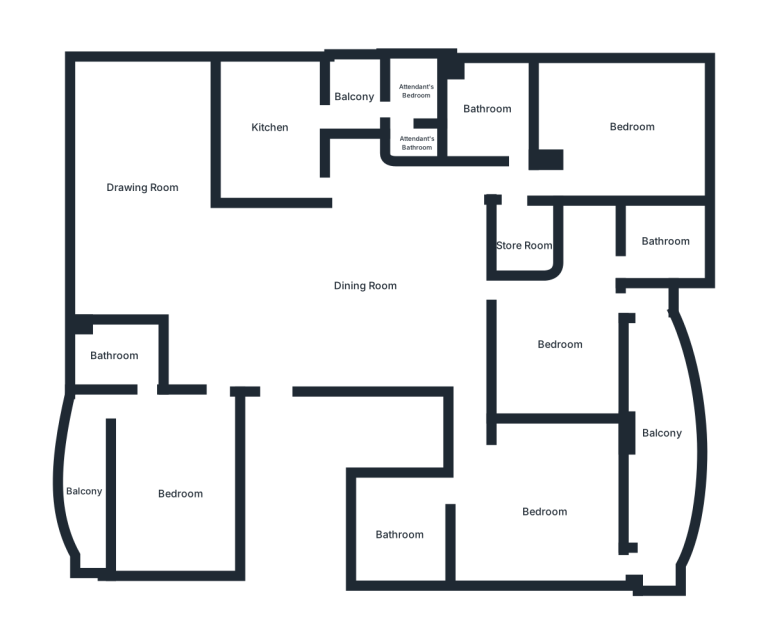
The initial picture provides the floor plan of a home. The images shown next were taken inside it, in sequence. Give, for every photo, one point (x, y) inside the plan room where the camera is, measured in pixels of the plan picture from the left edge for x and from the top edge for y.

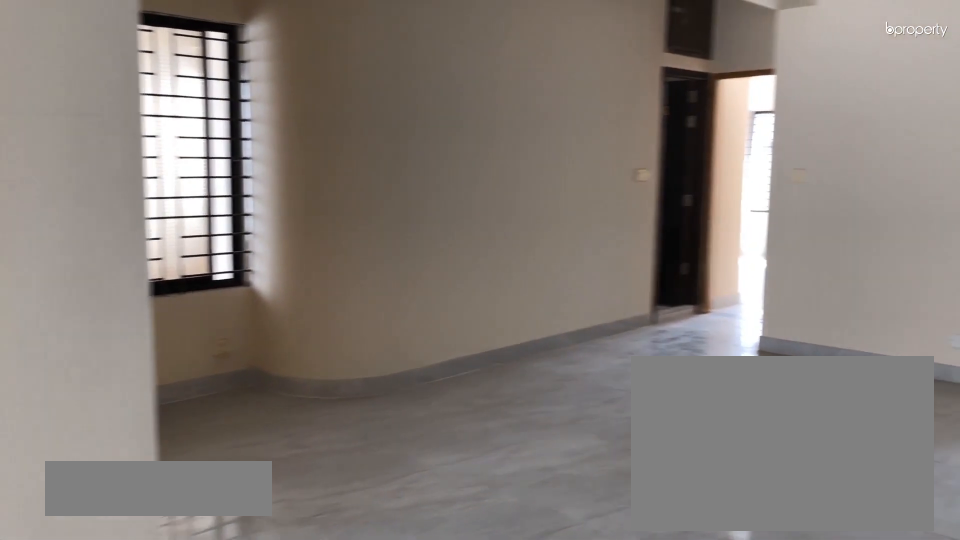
(366, 284)
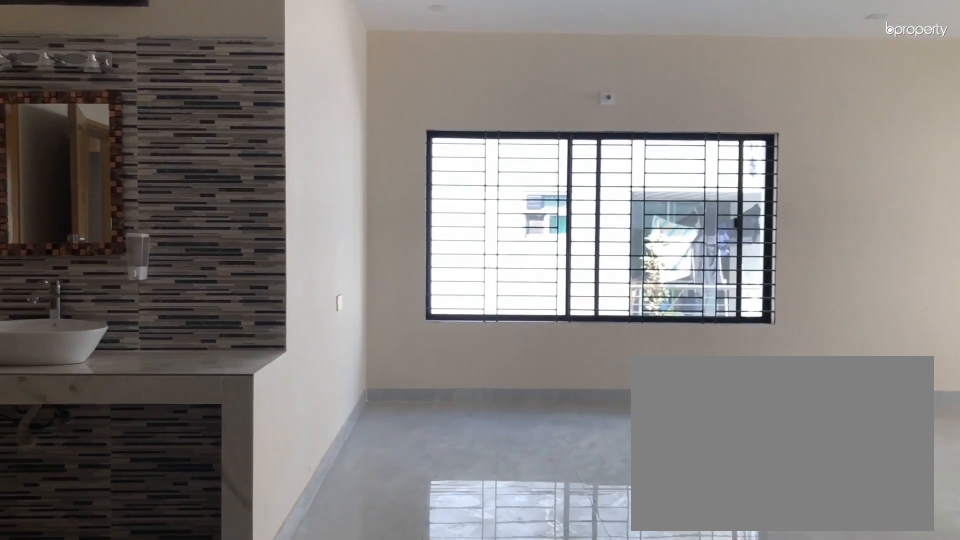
(310, 280)
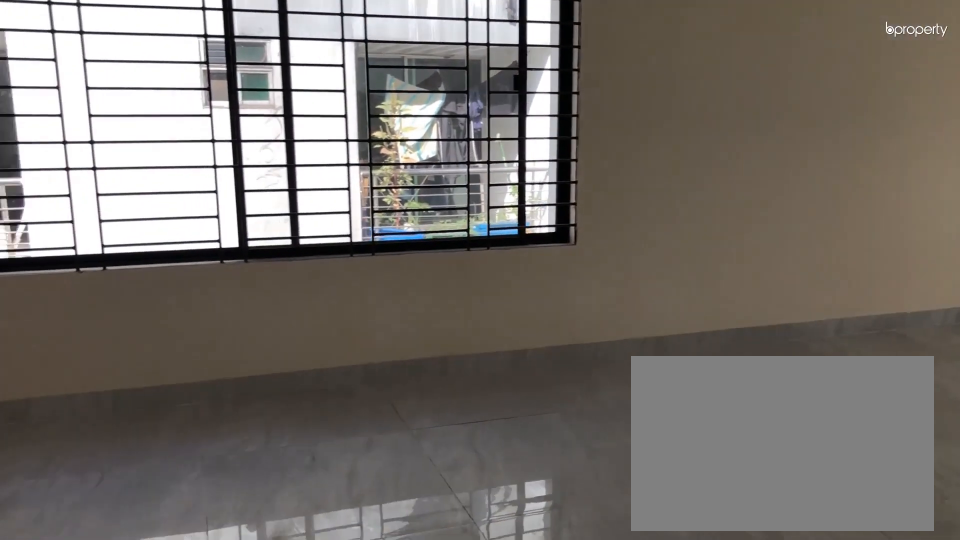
(139, 166)
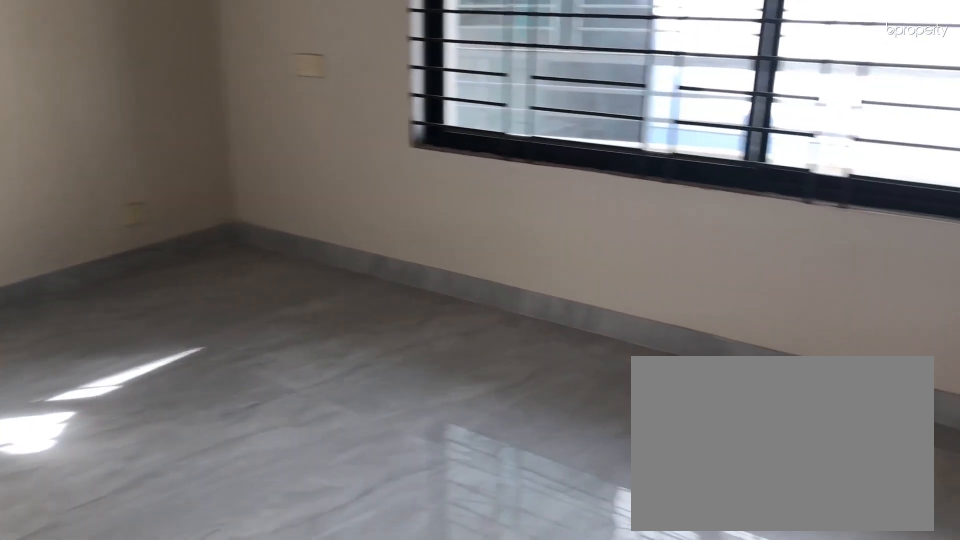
(174, 495)
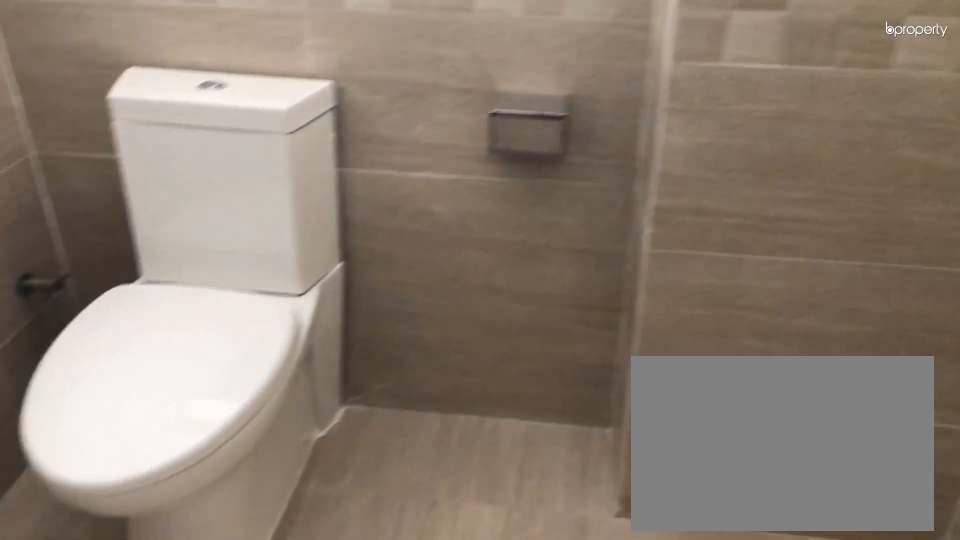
(117, 354)
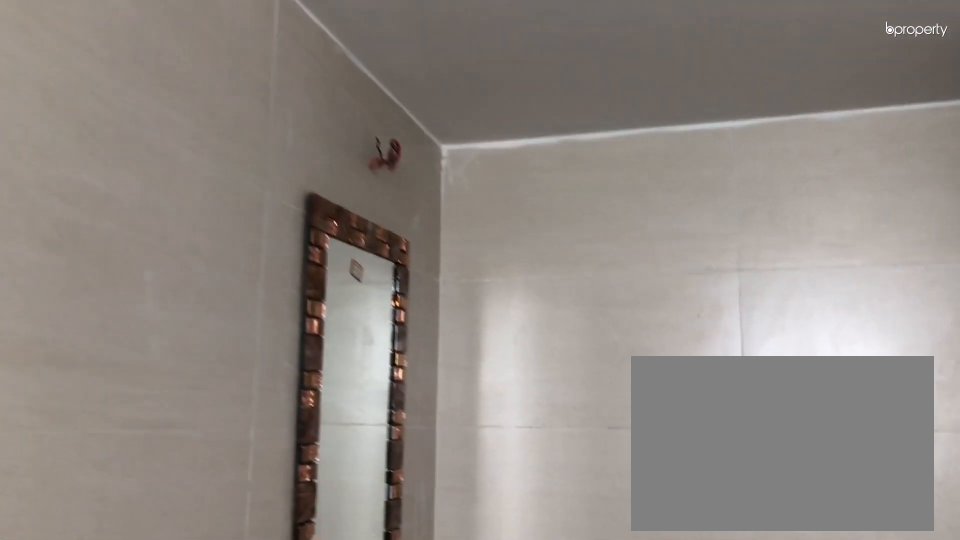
(117, 354)
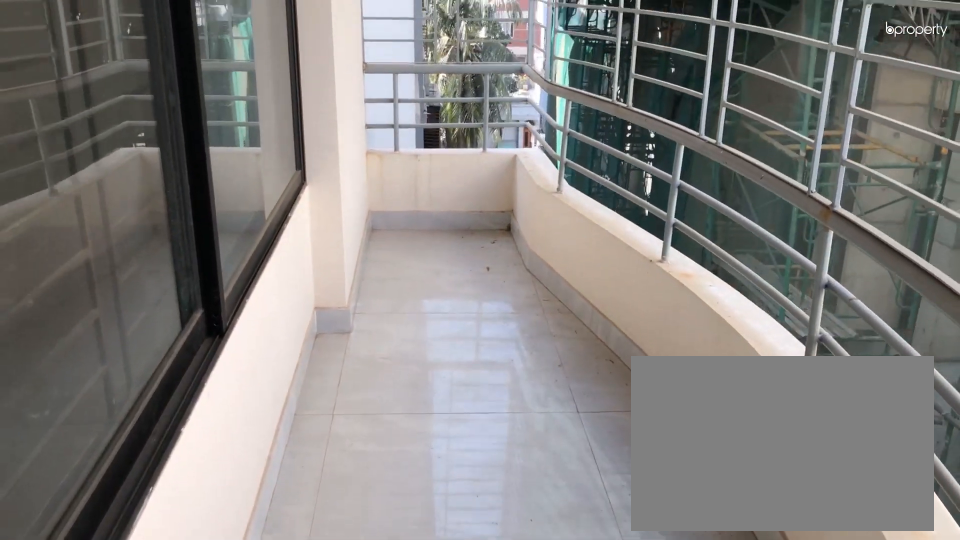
(87, 491)
